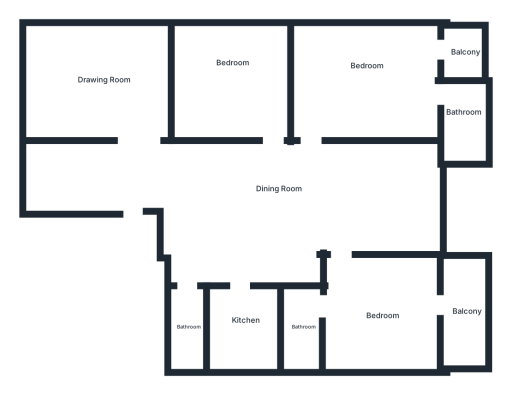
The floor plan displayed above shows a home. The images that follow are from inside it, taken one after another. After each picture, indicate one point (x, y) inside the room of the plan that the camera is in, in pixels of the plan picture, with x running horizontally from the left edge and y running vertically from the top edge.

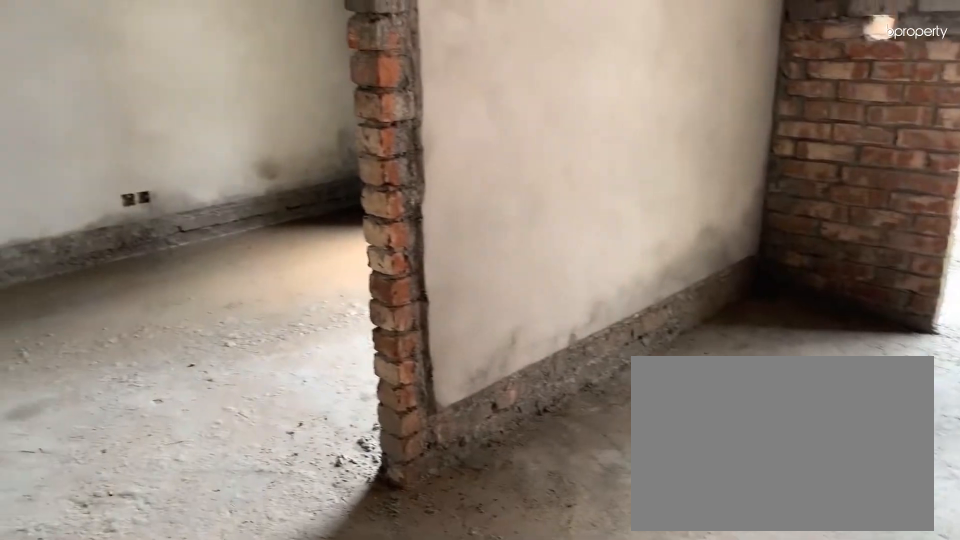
(382, 311)
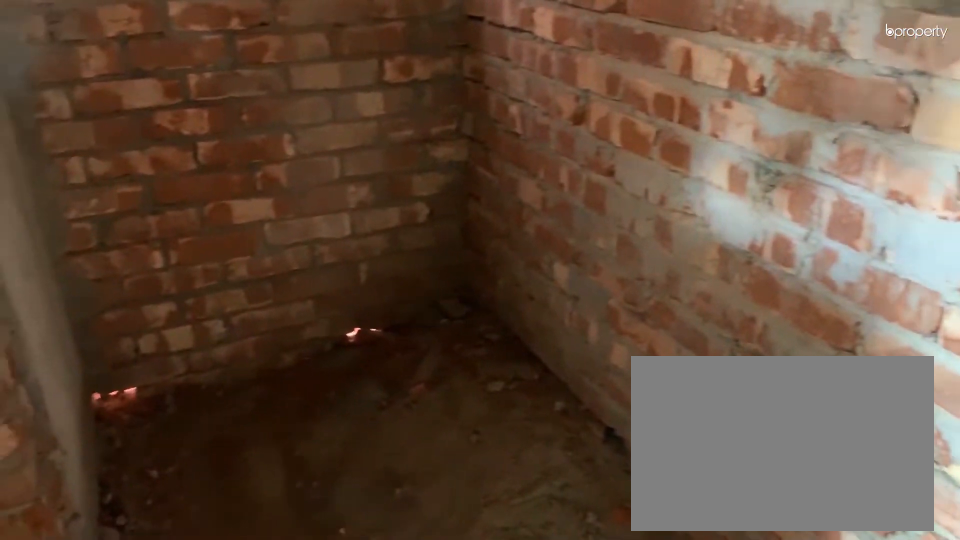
(303, 329)
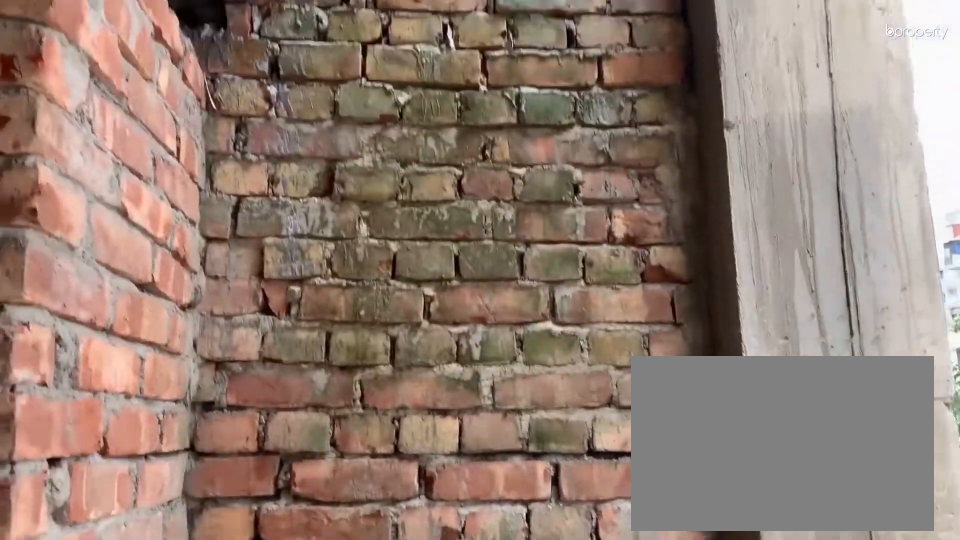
(465, 314)
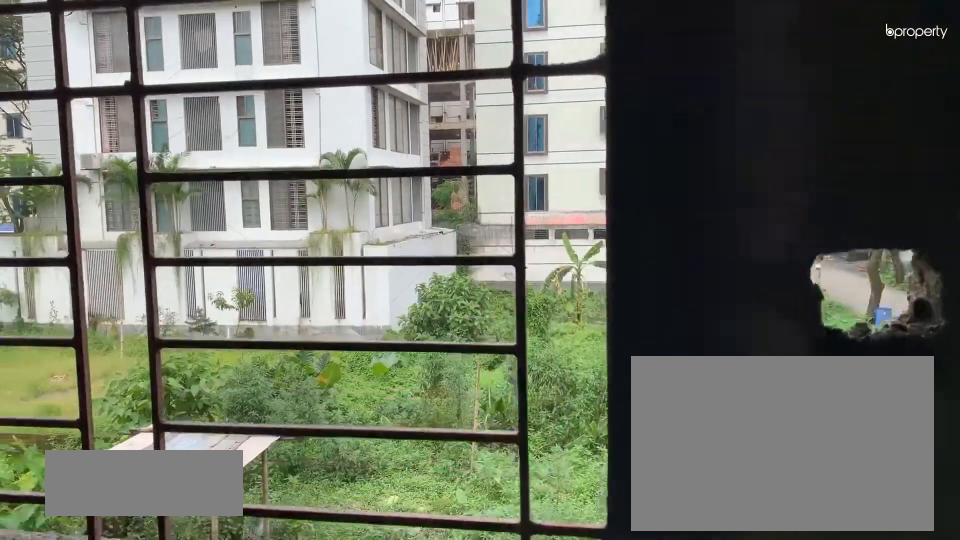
(252, 103)
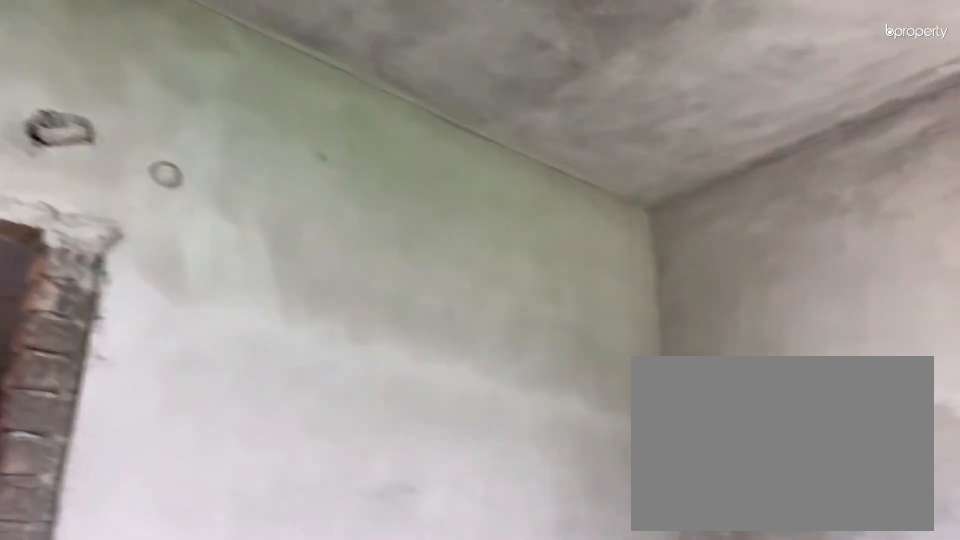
(227, 70)
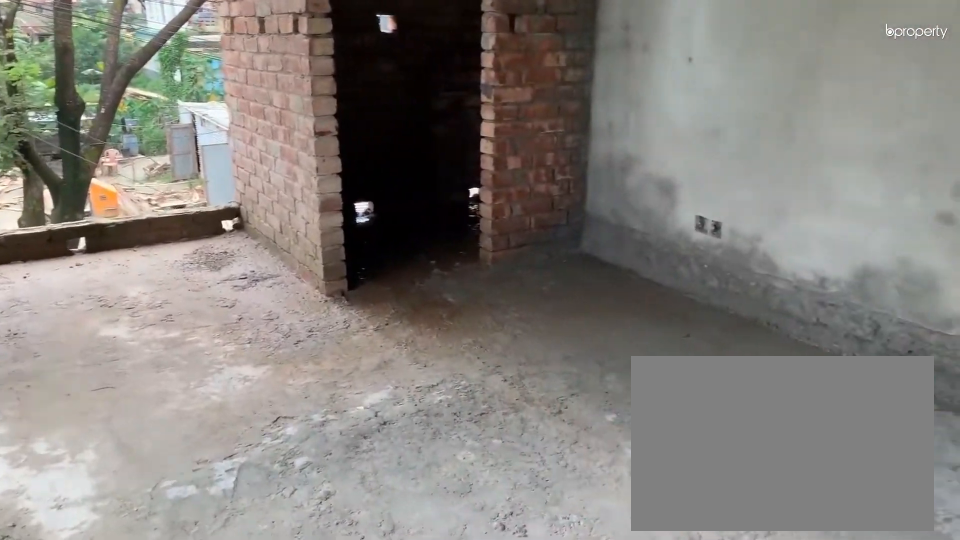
(368, 69)
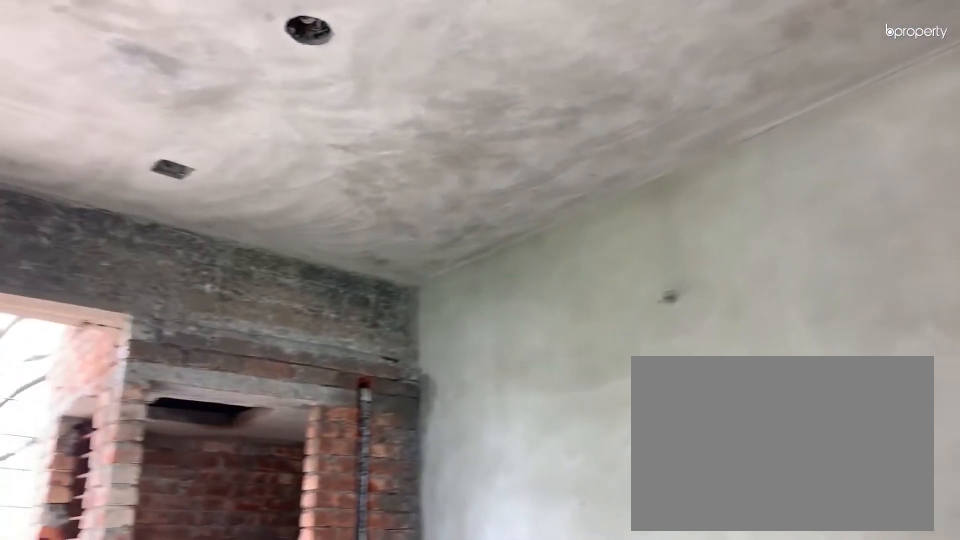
(368, 69)
